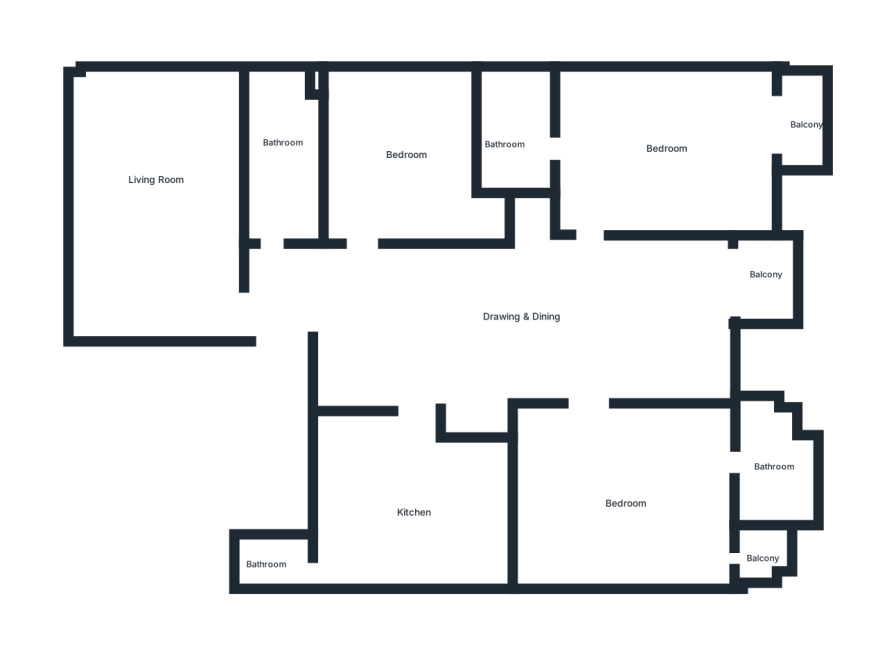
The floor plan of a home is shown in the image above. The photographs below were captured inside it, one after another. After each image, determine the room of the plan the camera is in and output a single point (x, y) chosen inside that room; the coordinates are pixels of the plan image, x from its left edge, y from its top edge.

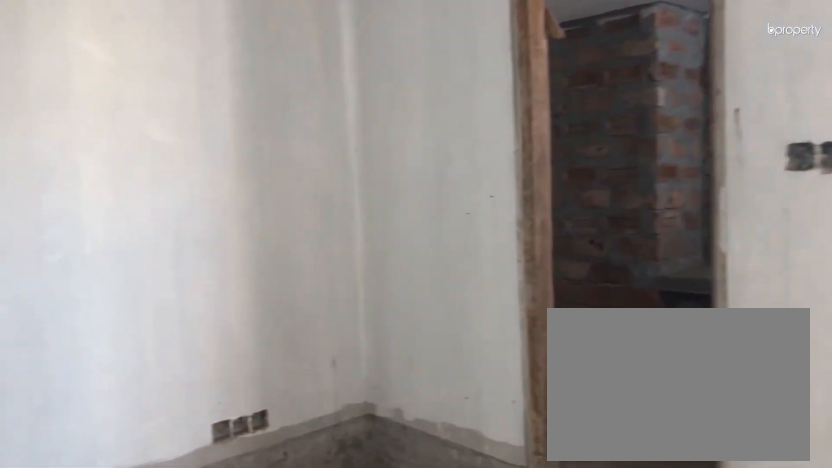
(625, 506)
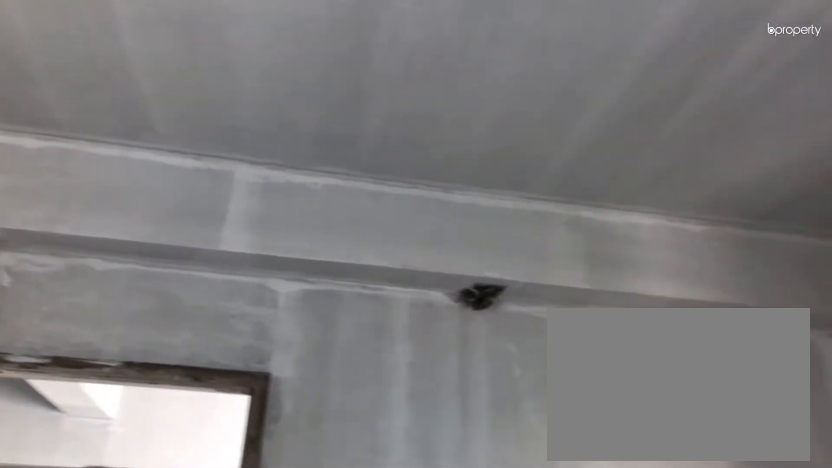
(625, 506)
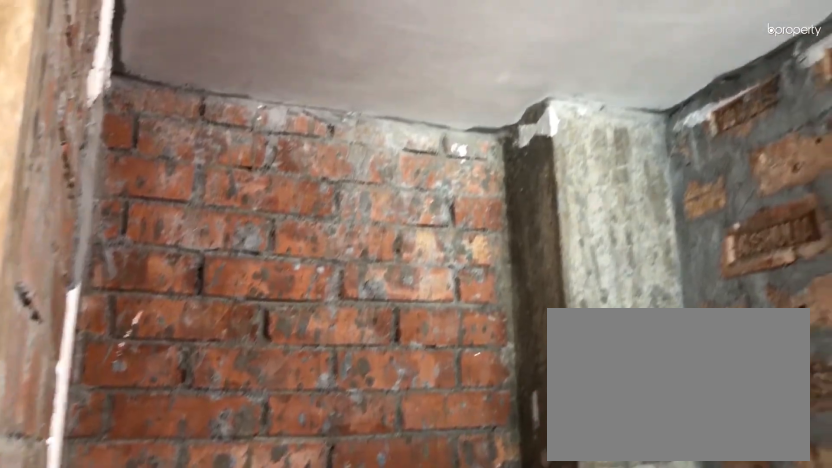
(770, 475)
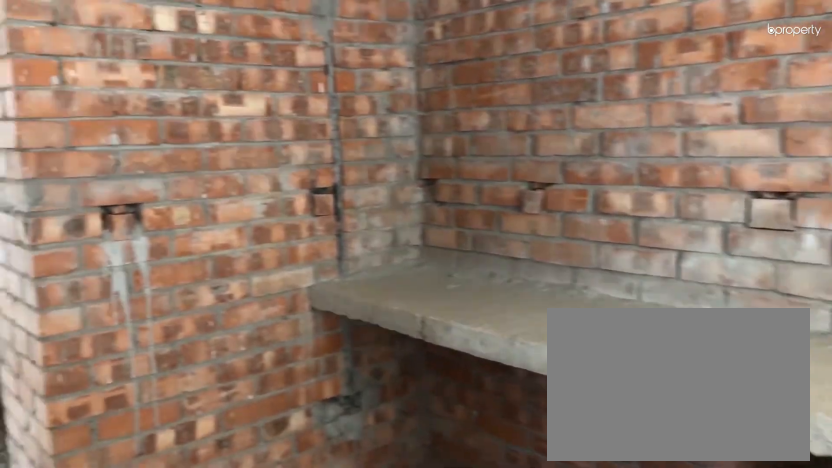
(418, 508)
